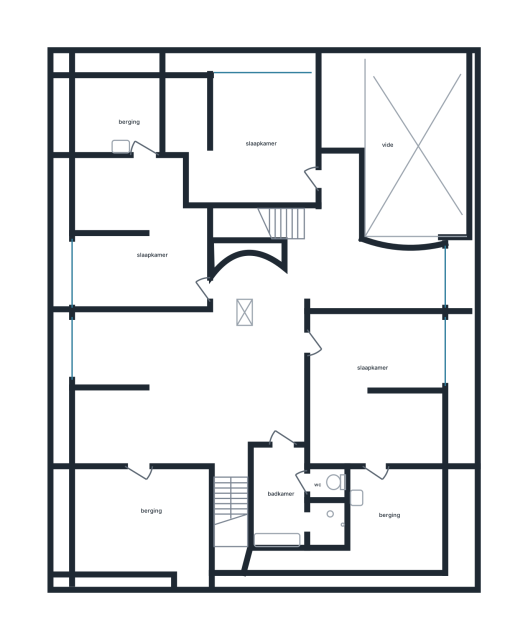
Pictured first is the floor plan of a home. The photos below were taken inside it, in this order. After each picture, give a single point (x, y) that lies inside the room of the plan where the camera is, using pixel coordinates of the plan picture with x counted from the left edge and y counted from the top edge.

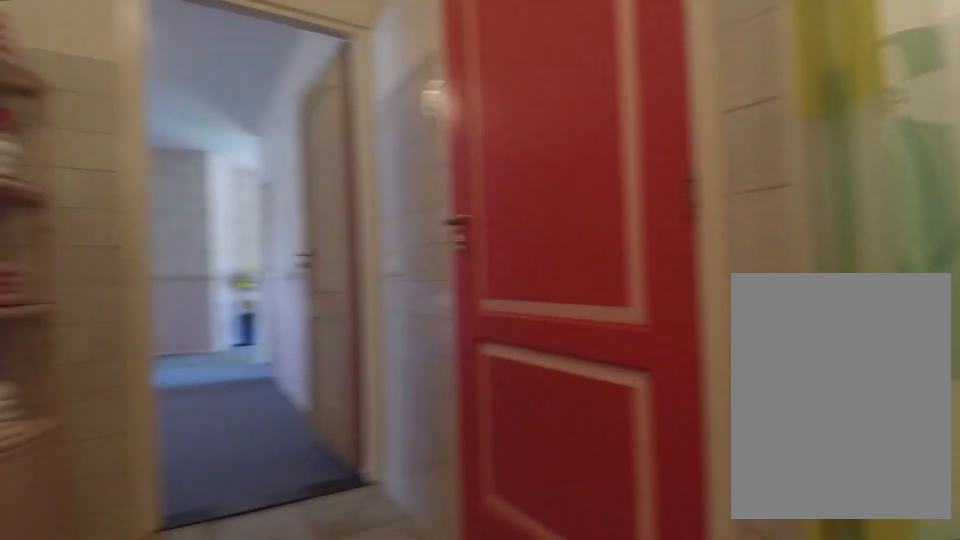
(291, 503)
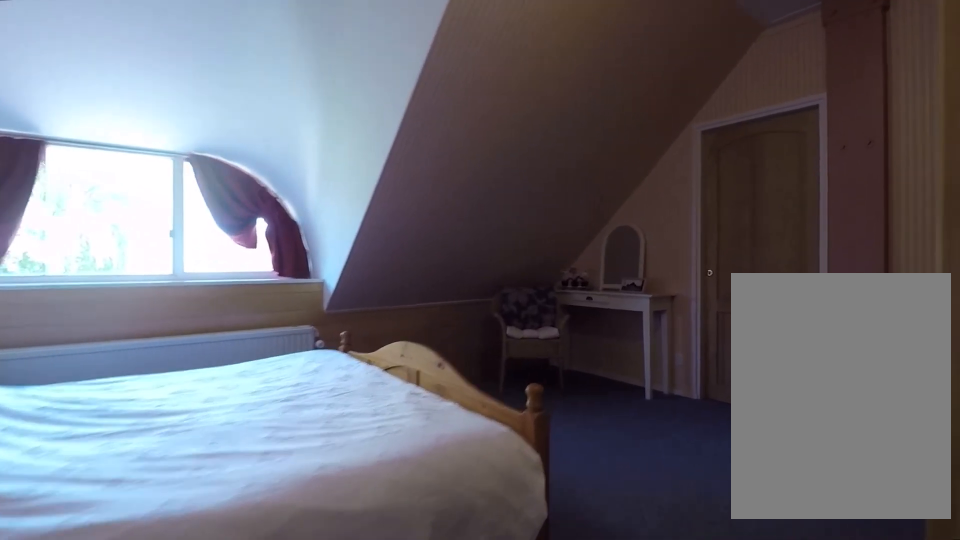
(370, 384)
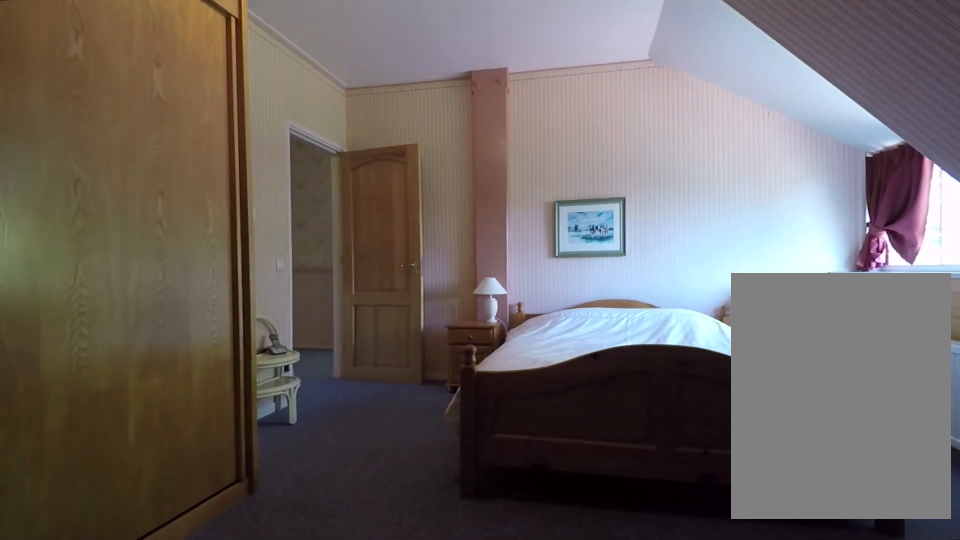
(370, 384)
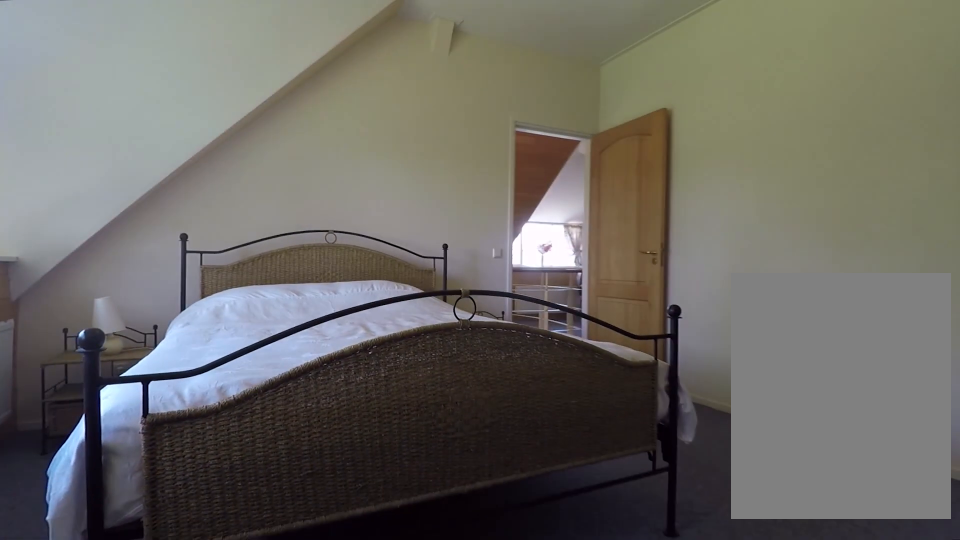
(247, 140)
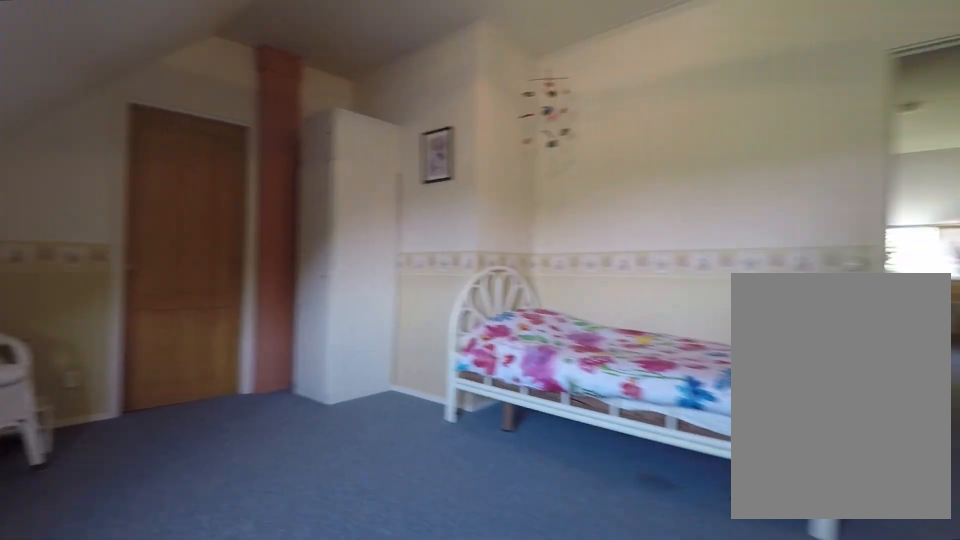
(142, 240)
